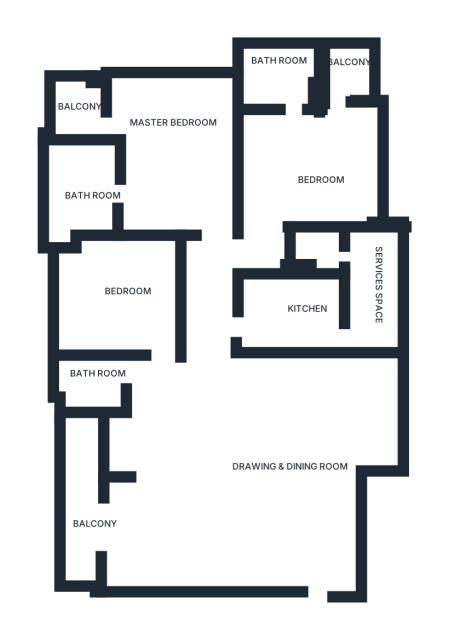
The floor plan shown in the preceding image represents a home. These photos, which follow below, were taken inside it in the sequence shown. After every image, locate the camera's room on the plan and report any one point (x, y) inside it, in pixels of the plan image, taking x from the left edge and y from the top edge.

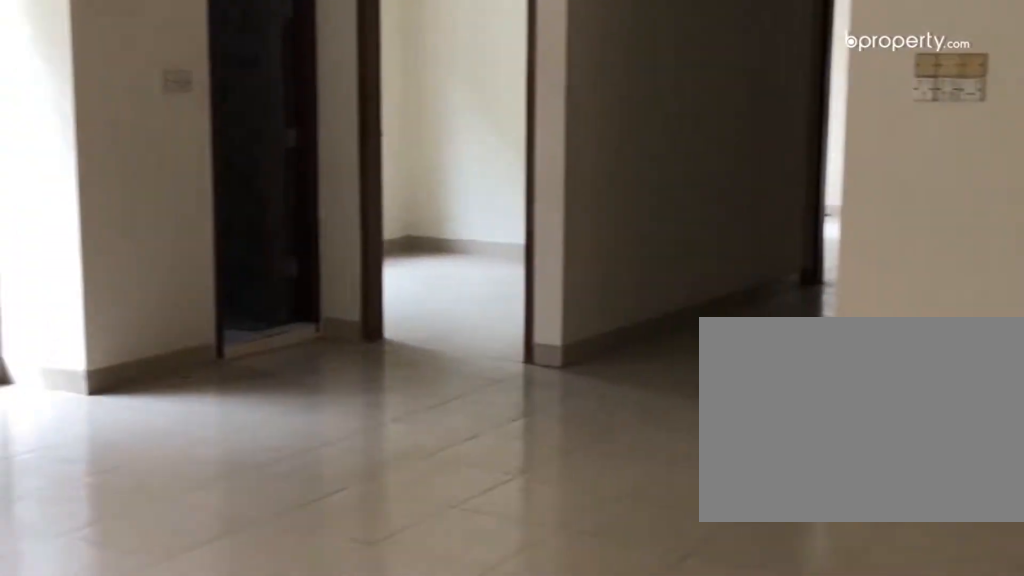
(244, 505)
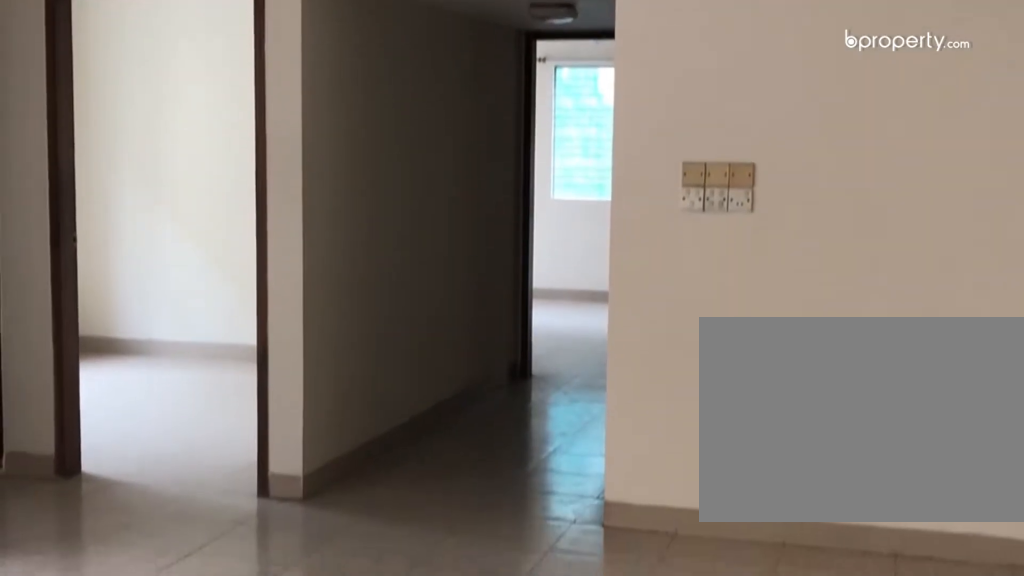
(209, 420)
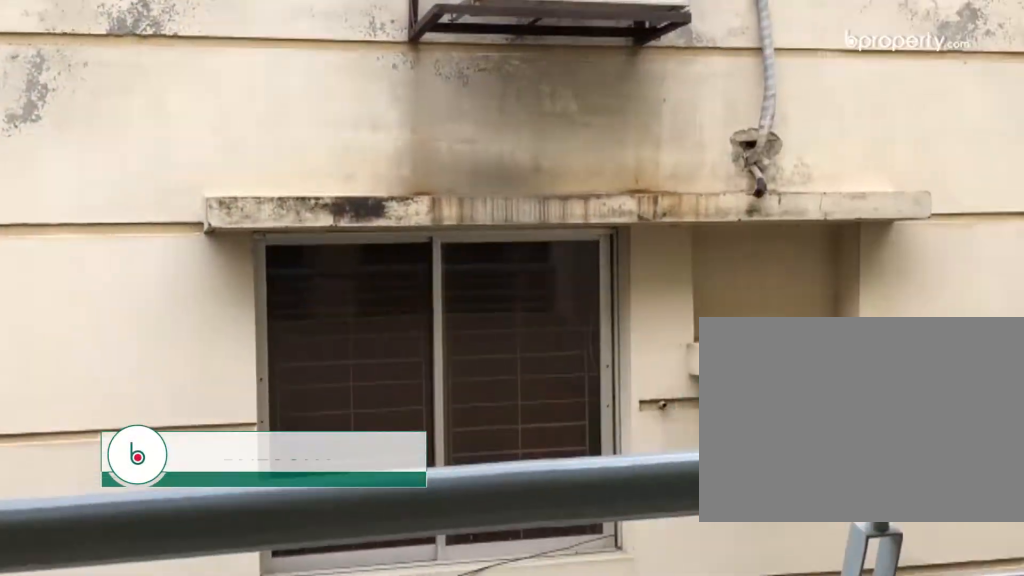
(90, 538)
